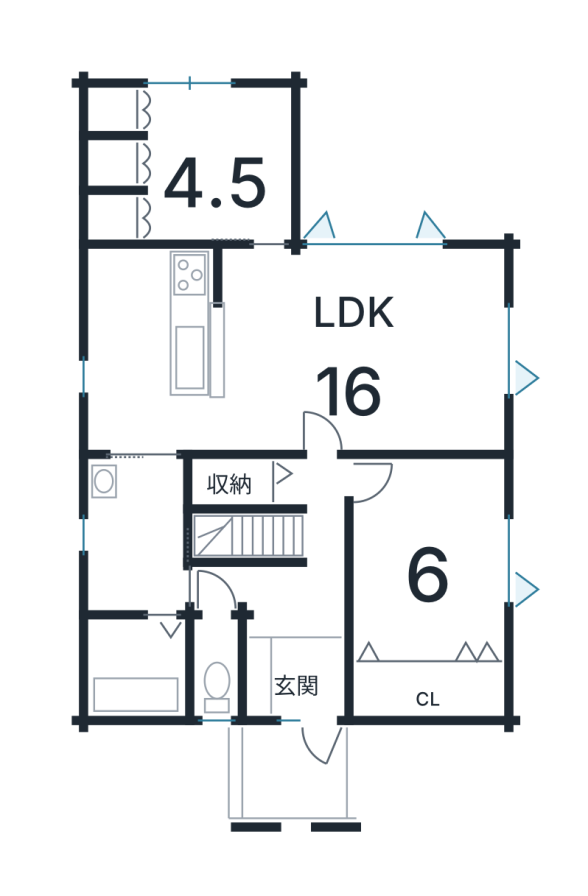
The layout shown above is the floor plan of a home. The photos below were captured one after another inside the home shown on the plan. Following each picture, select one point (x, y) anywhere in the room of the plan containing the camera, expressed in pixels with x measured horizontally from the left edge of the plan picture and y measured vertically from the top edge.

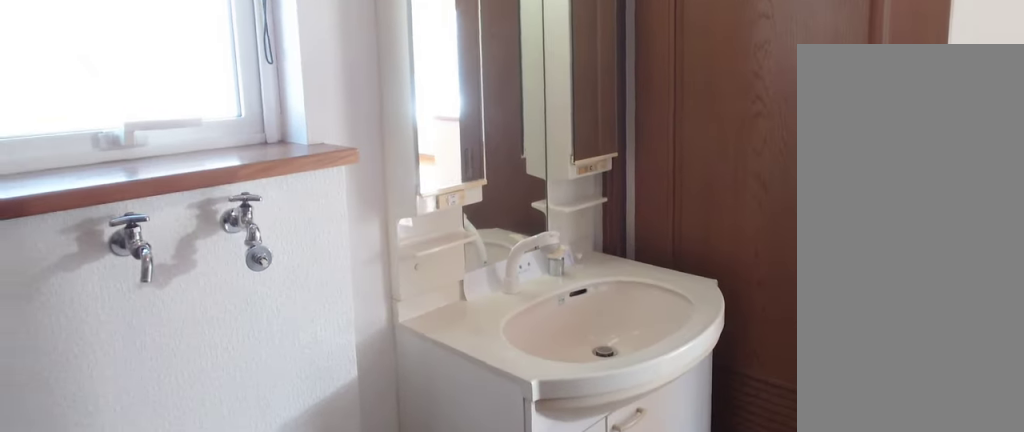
(134, 543)
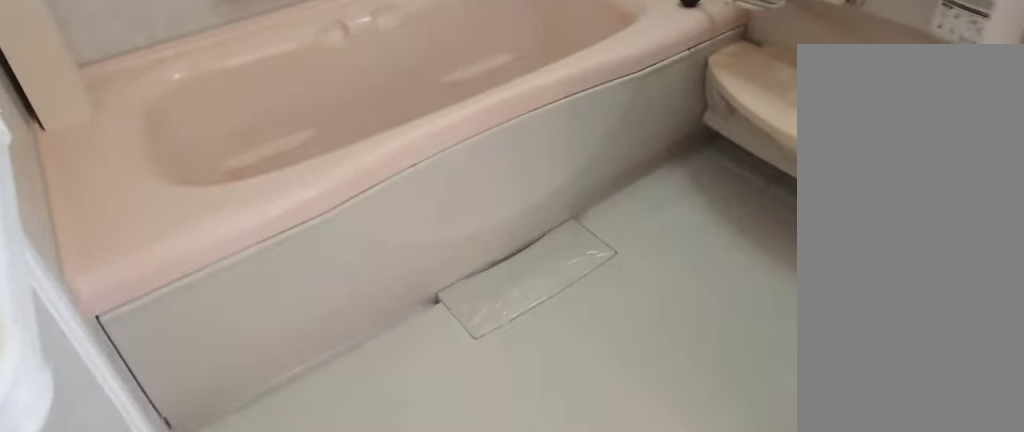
(122, 673)
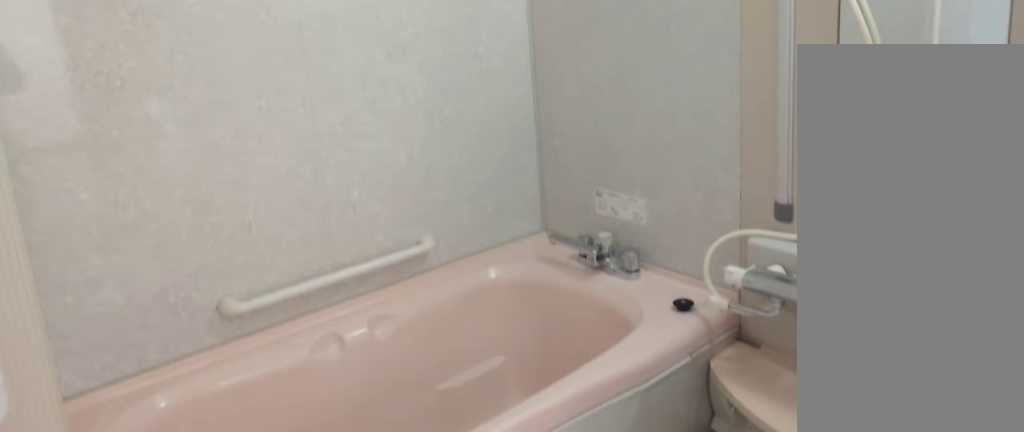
(122, 673)
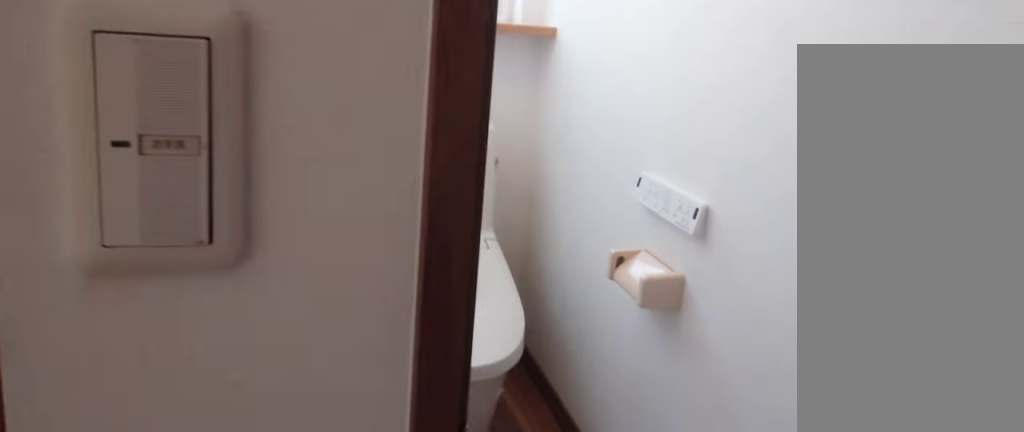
(208, 674)
